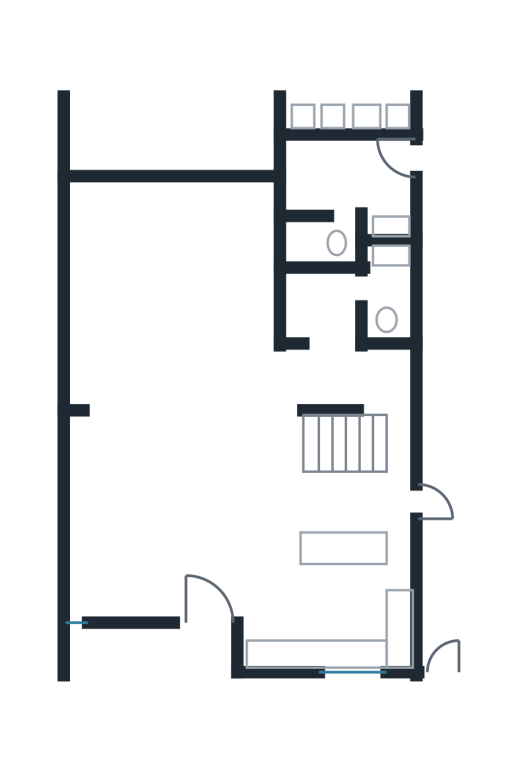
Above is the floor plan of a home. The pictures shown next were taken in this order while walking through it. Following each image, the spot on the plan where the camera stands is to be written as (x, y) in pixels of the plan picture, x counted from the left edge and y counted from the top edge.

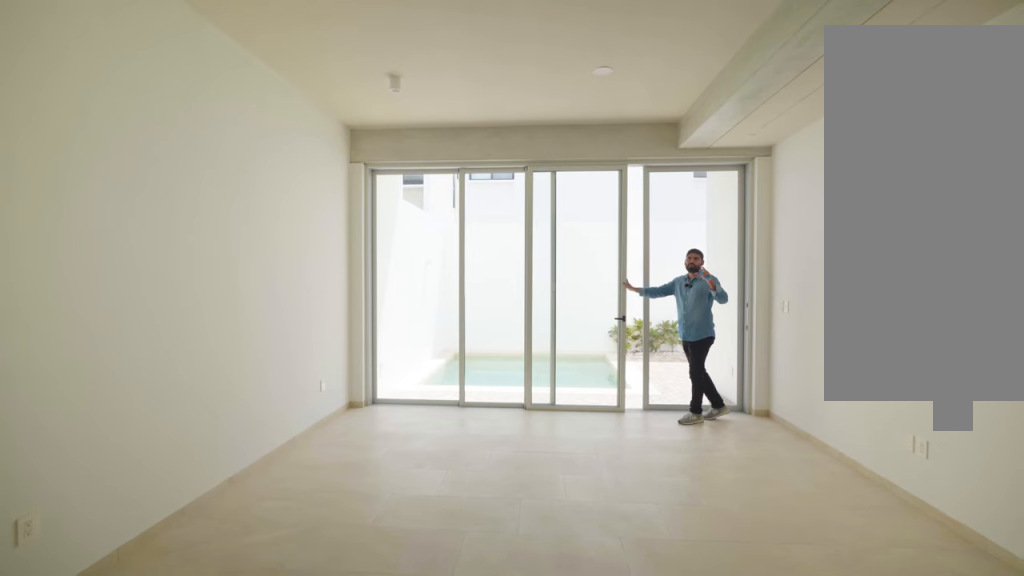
(139, 421)
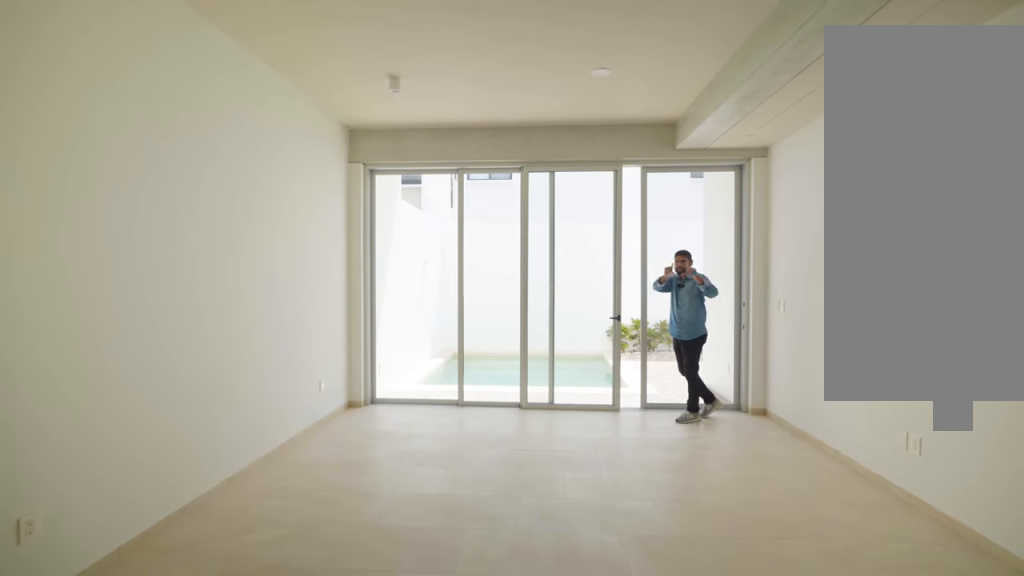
(139, 421)
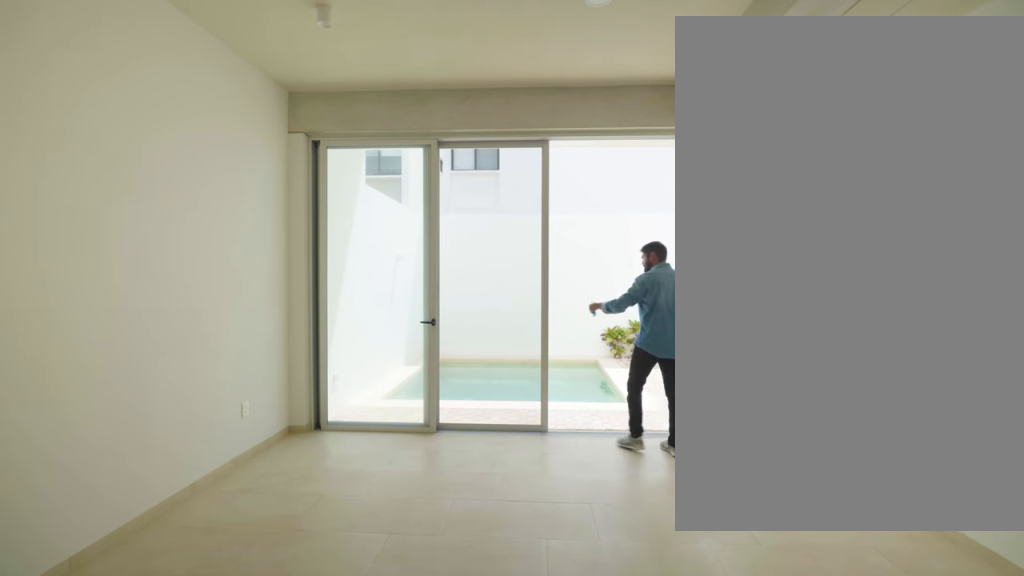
(168, 319)
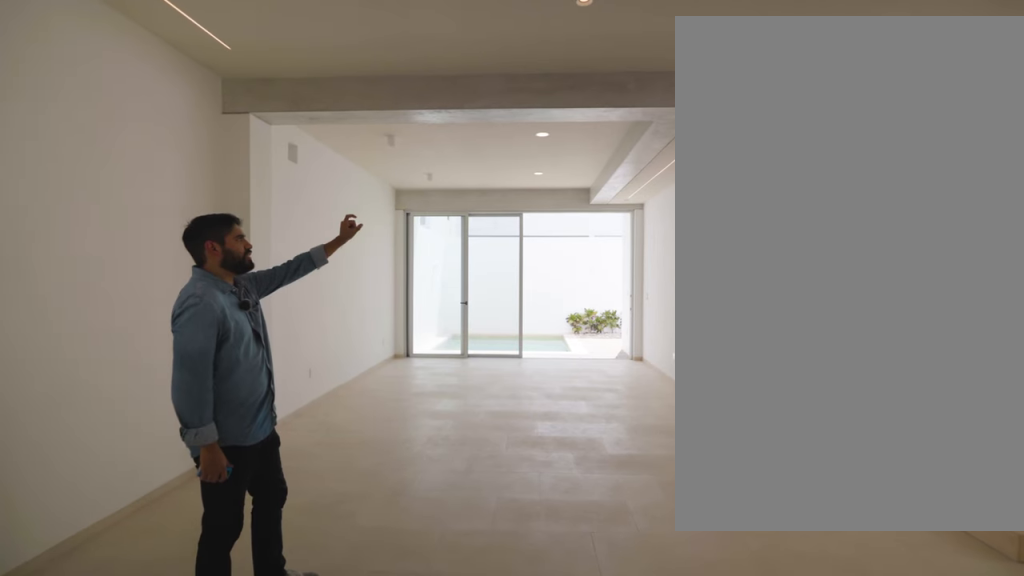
(171, 507)
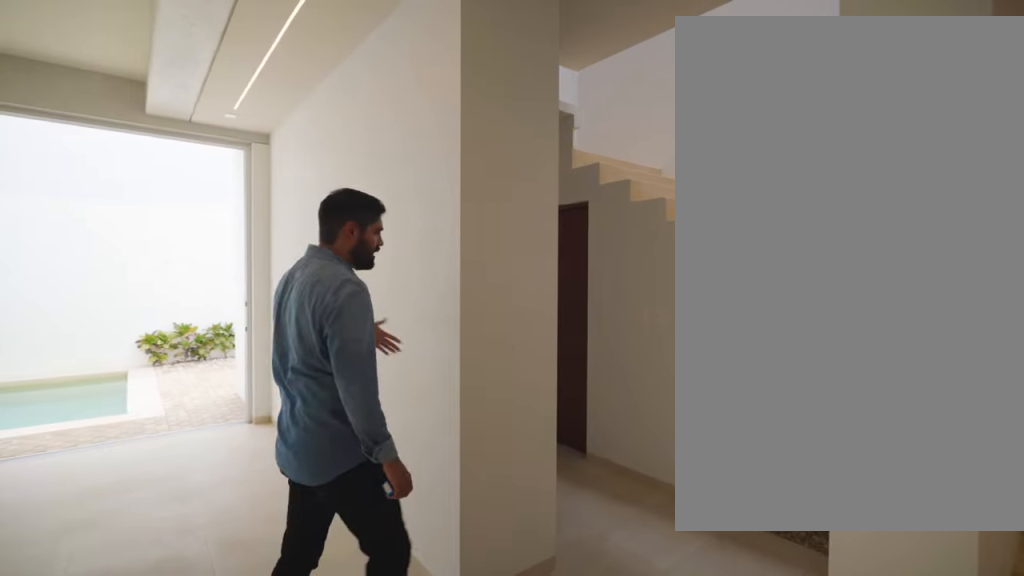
(244, 439)
